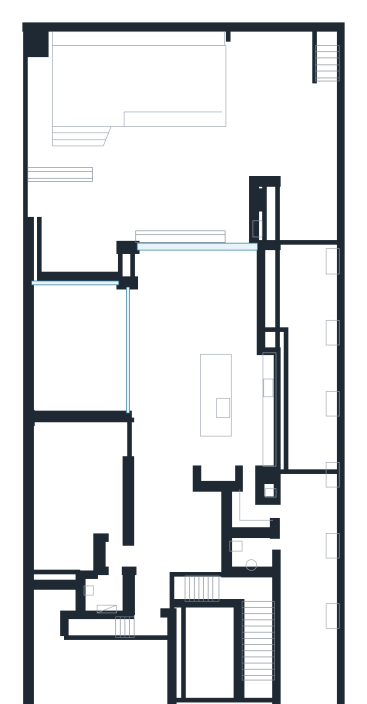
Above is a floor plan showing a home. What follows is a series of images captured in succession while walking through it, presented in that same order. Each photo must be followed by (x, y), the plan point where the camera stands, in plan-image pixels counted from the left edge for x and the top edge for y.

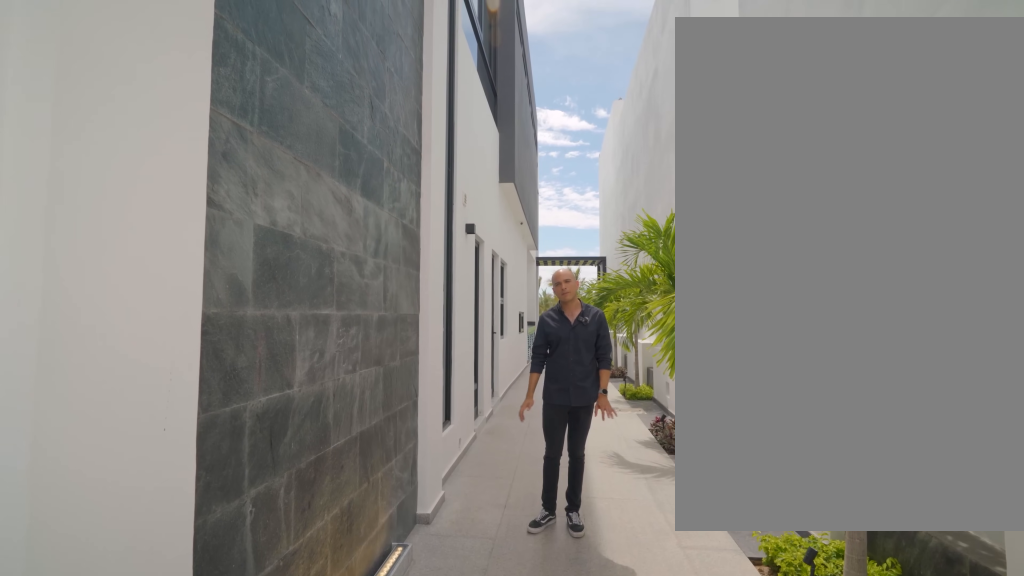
(313, 685)
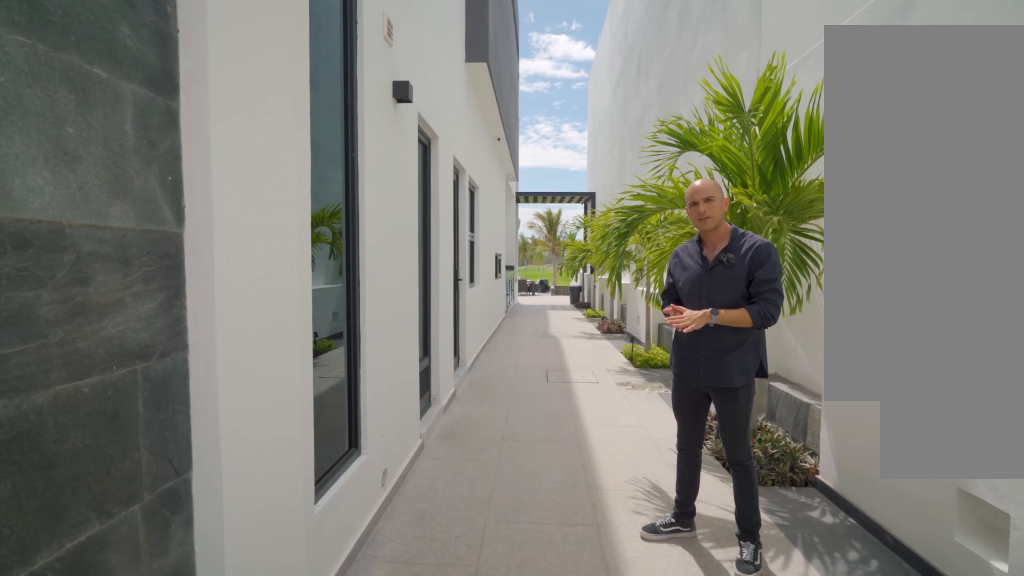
(303, 645)
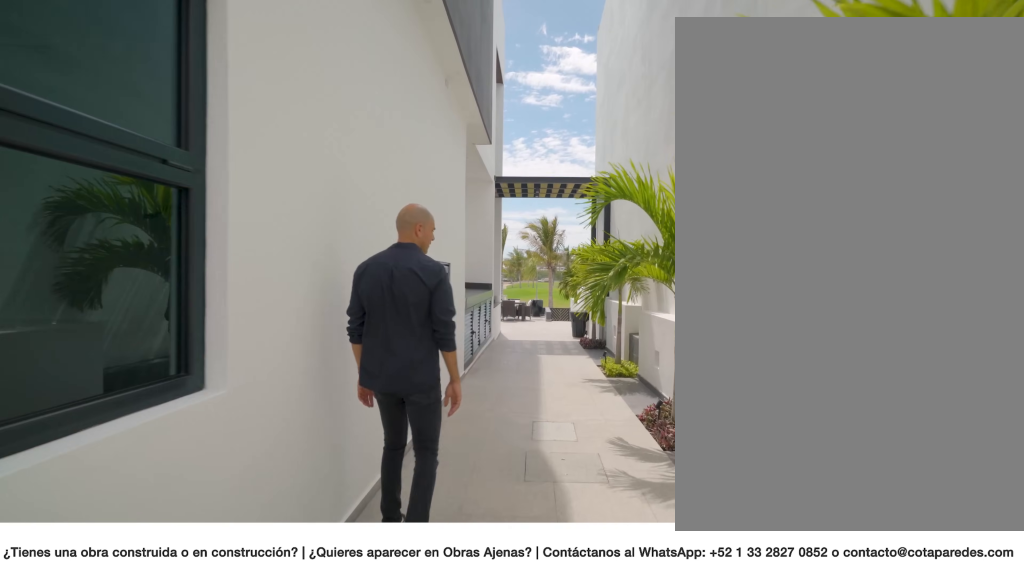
(310, 518)
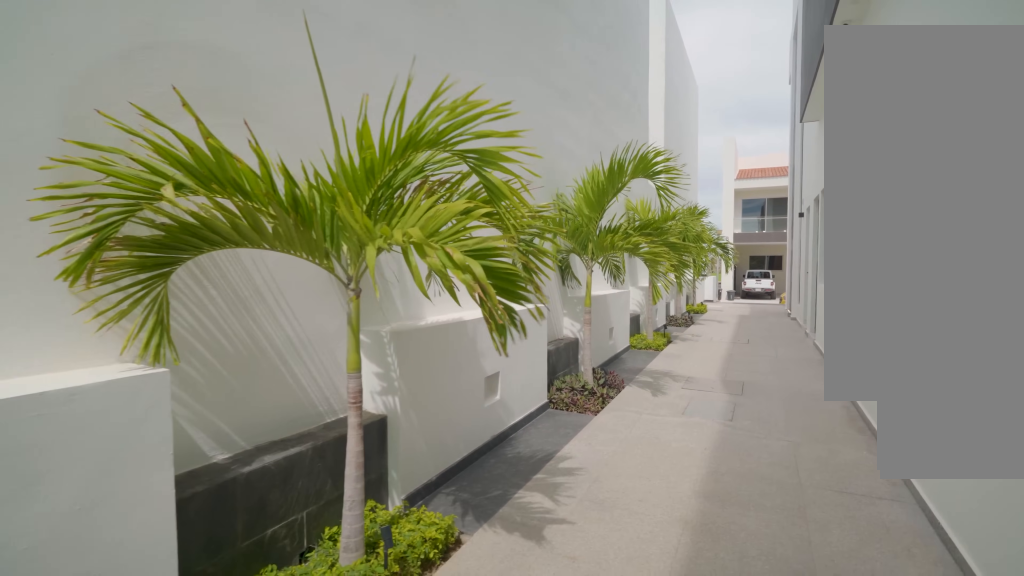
(305, 379)
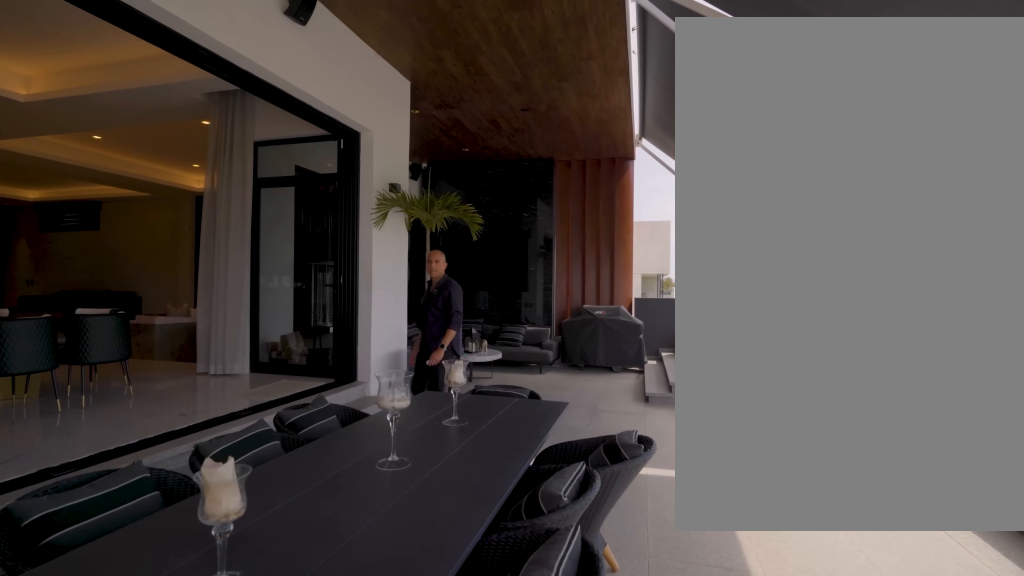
(245, 172)
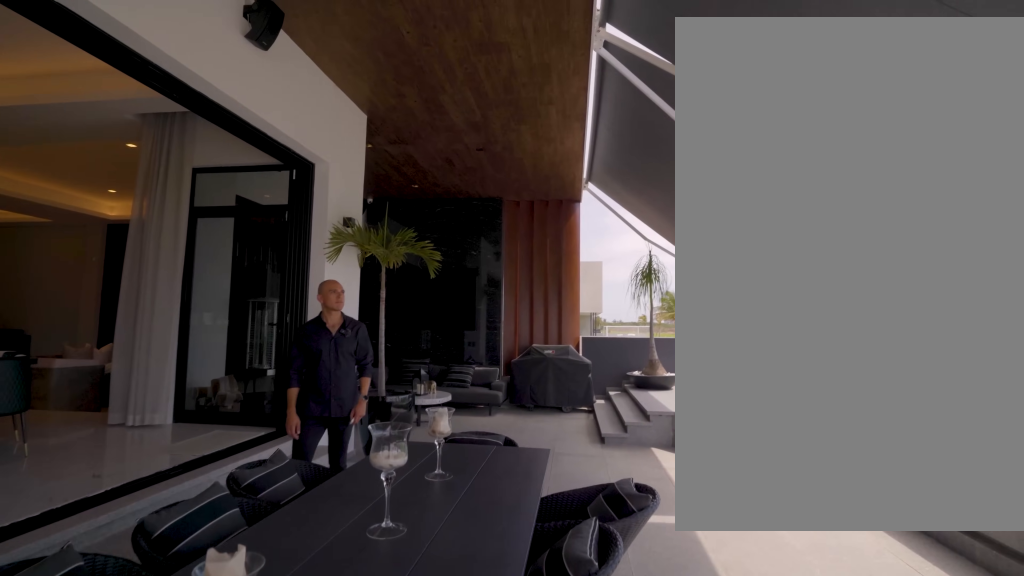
(245, 179)
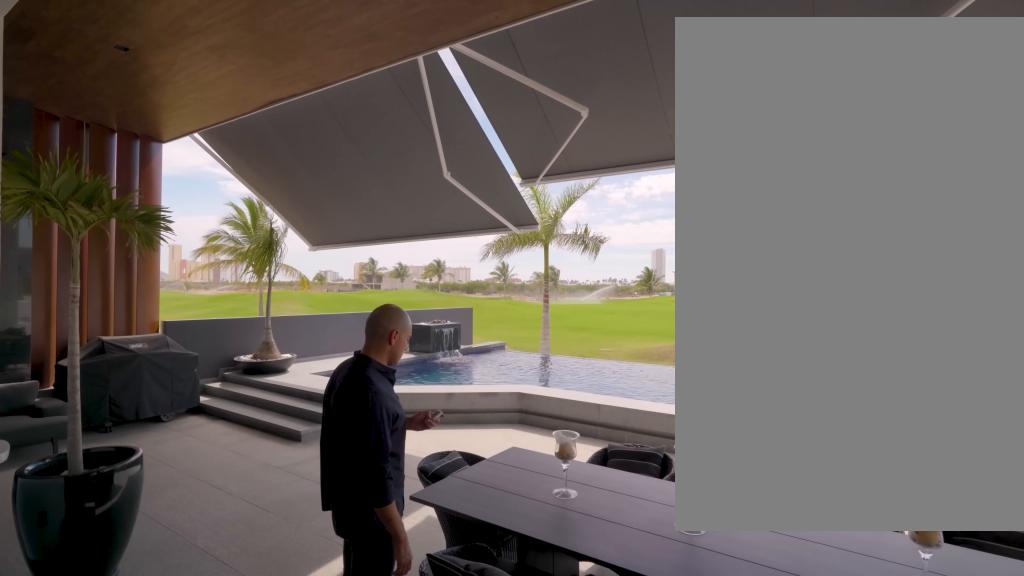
(183, 245)
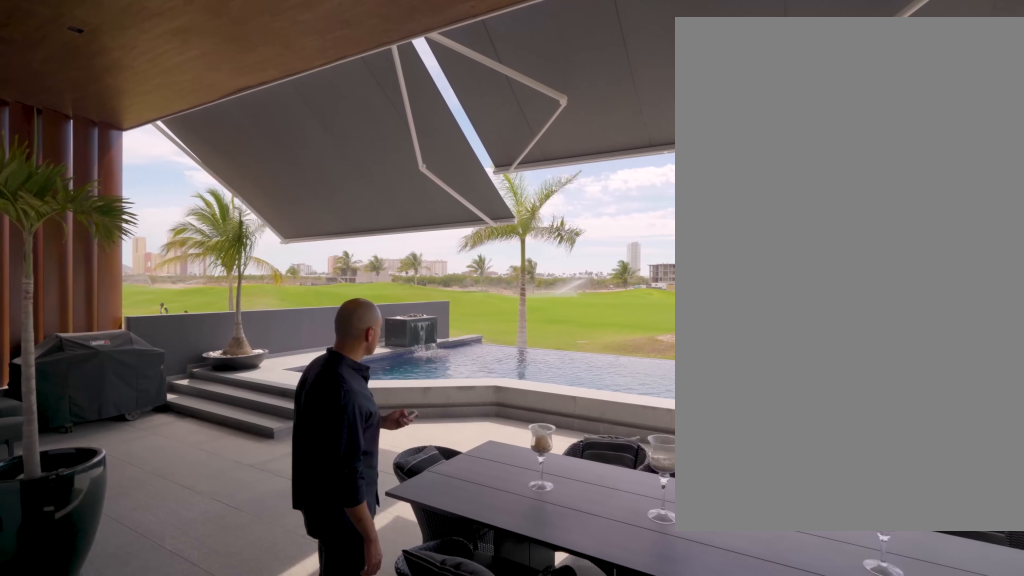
(182, 244)
